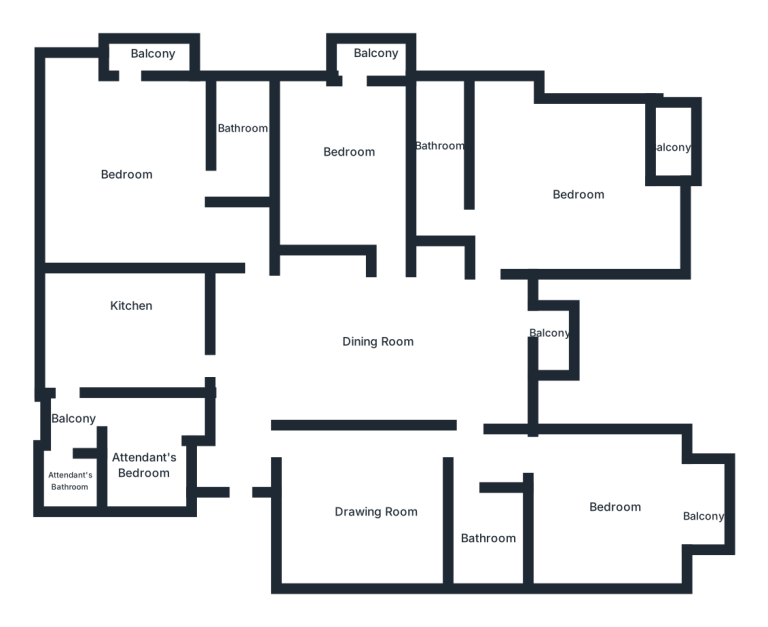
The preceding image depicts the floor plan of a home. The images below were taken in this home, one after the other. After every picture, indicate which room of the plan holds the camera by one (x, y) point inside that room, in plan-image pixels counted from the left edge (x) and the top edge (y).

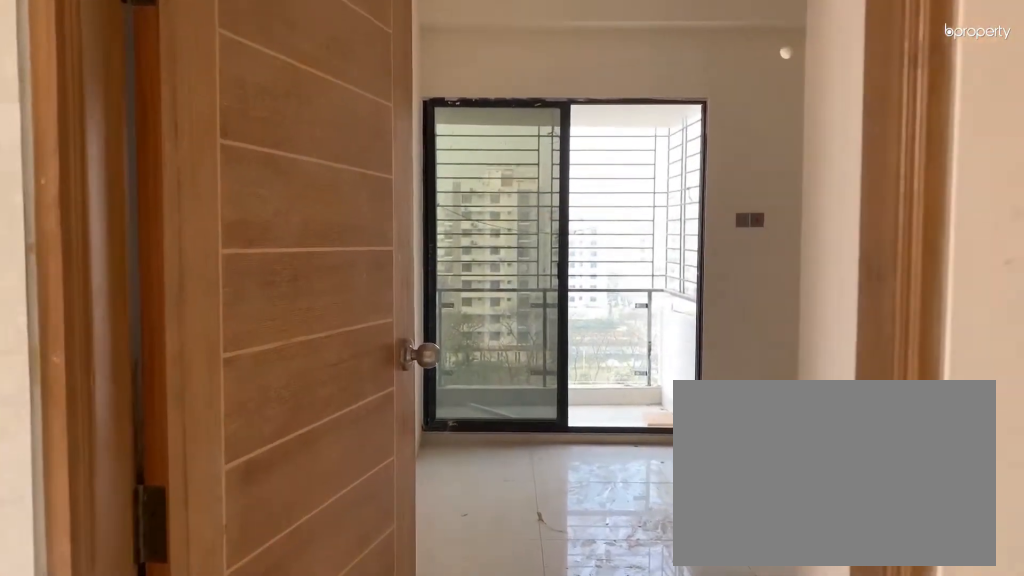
(378, 251)
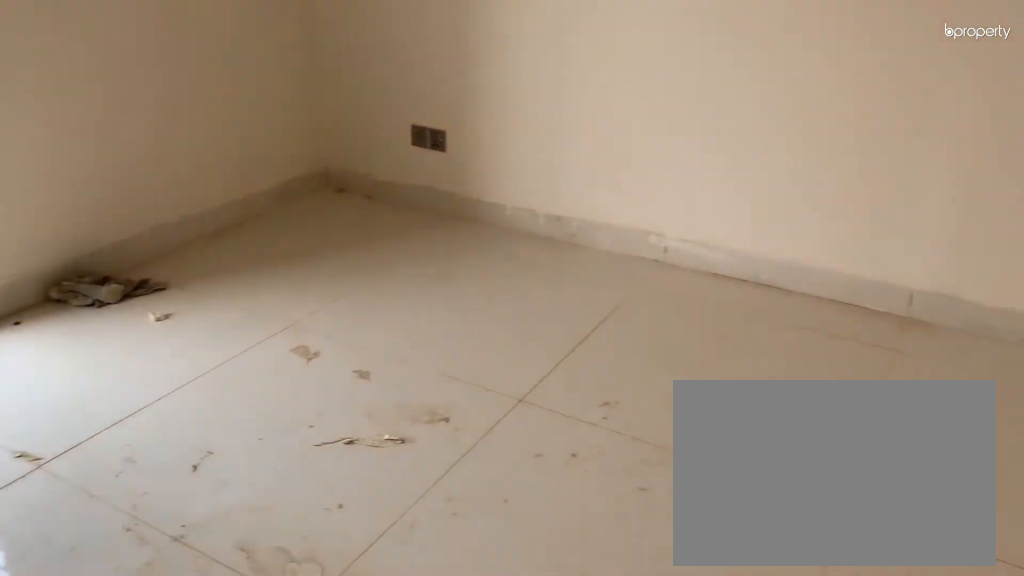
(349, 159)
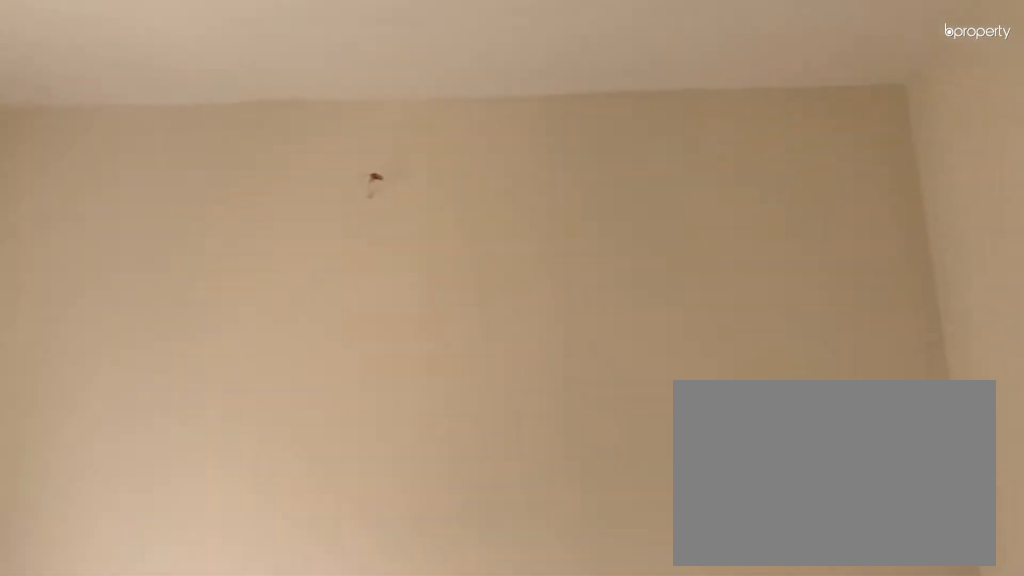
(349, 159)
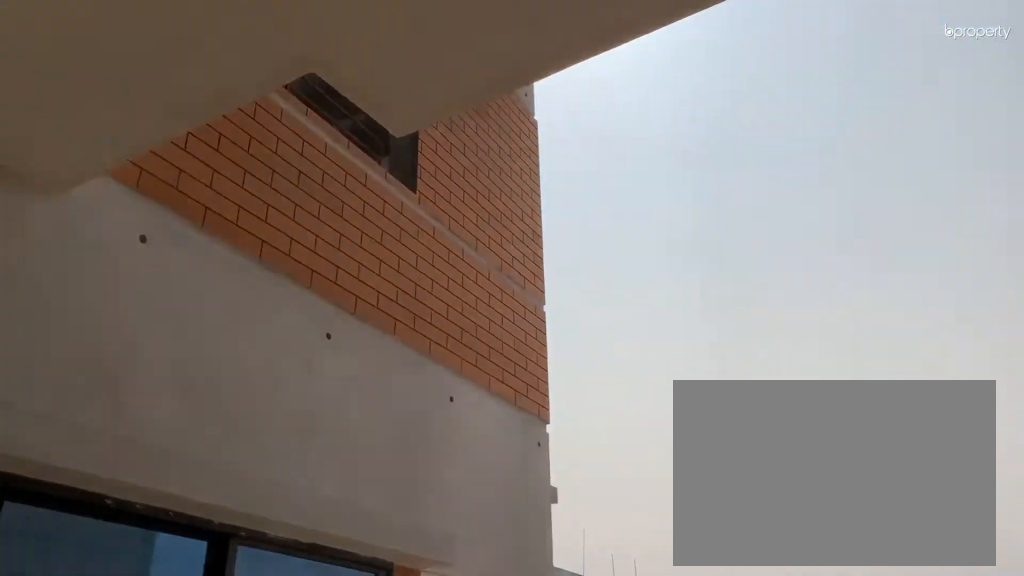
(556, 343)
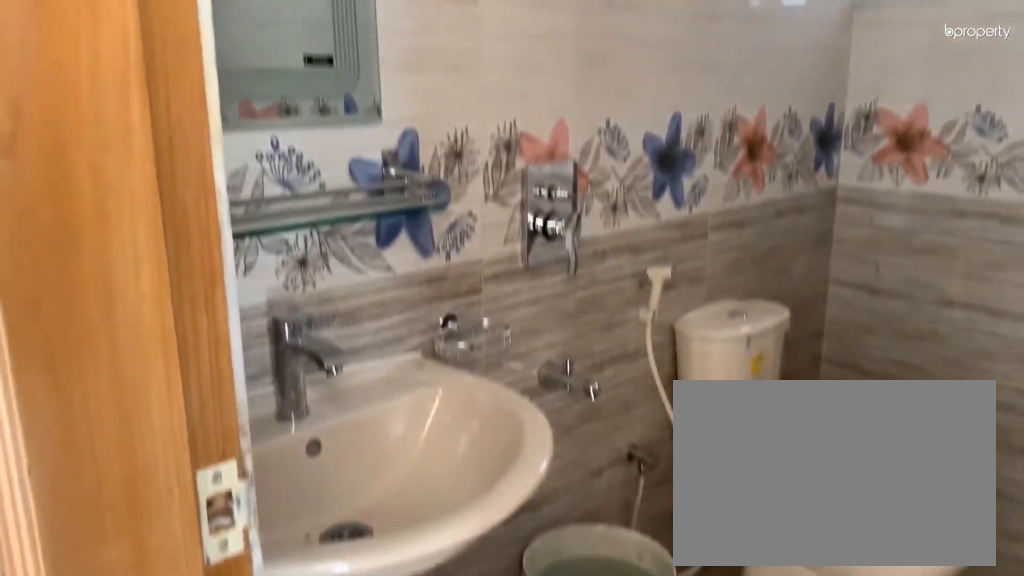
(492, 541)
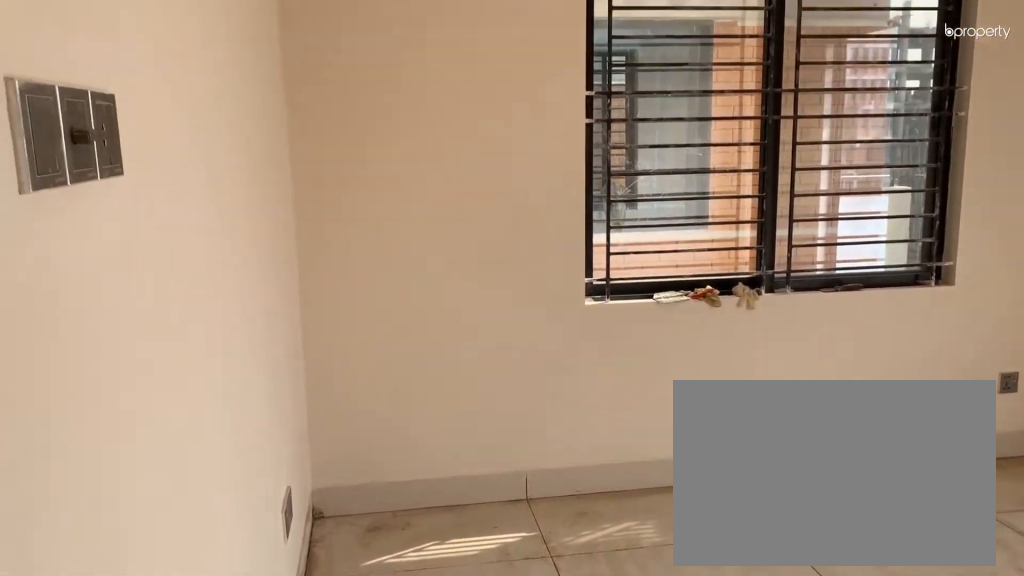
(612, 506)
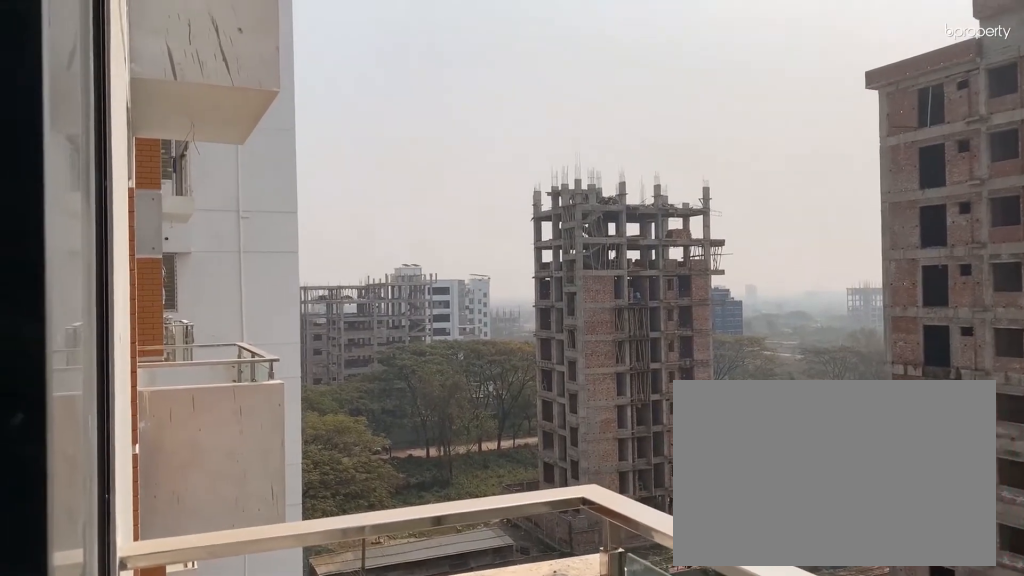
(706, 519)
